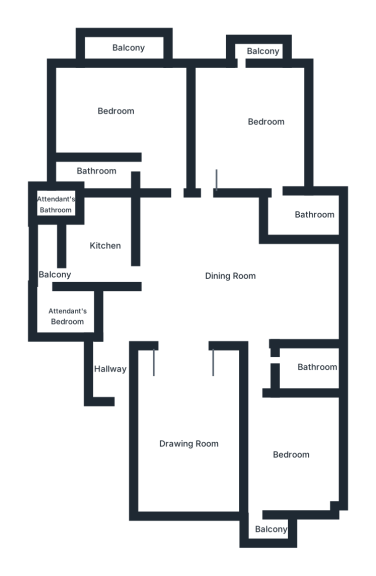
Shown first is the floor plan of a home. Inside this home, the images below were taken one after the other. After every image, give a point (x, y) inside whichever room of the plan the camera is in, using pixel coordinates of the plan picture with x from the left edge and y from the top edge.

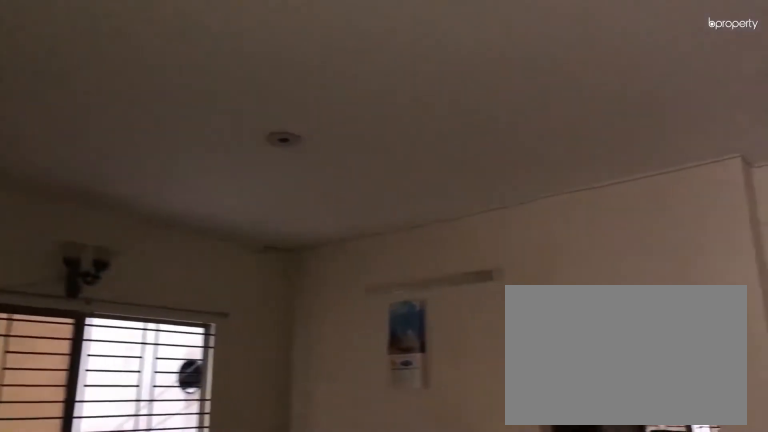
(206, 314)
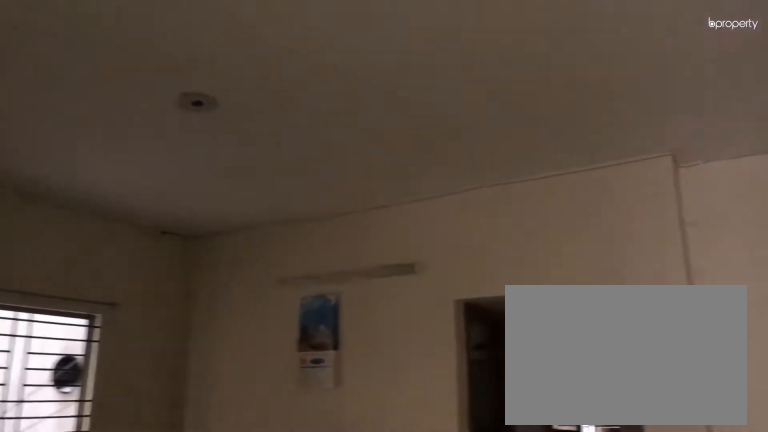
(206, 314)
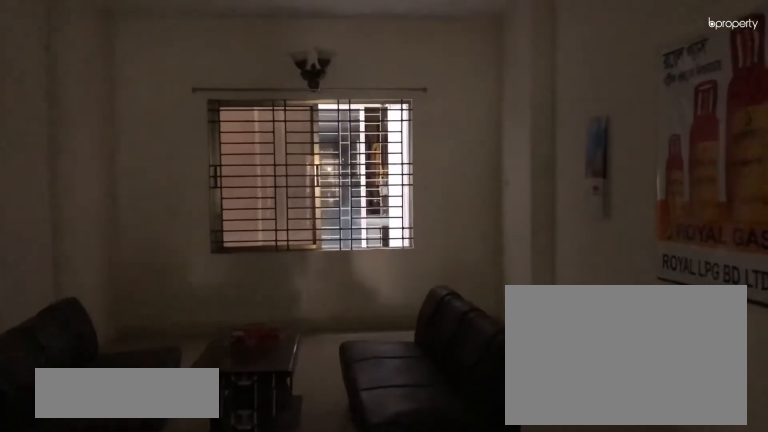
(190, 438)
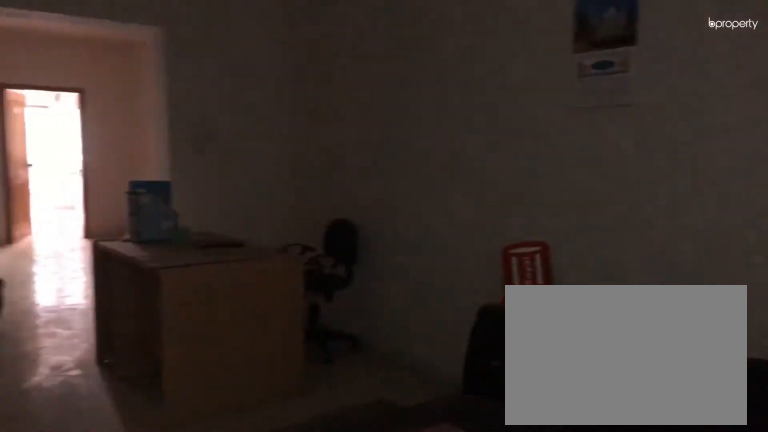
(190, 438)
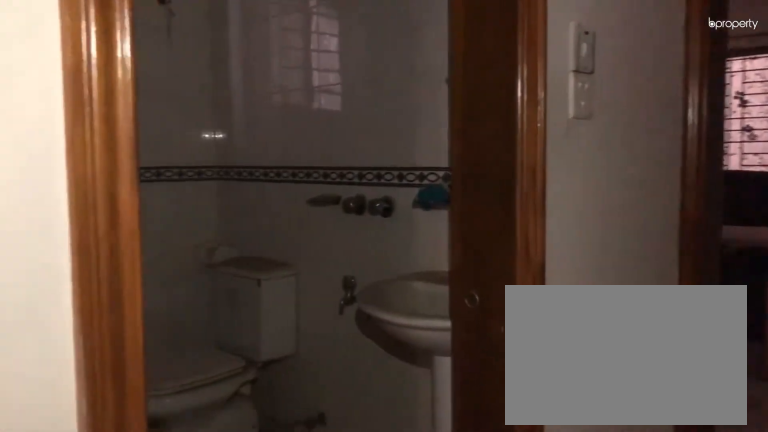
(264, 356)
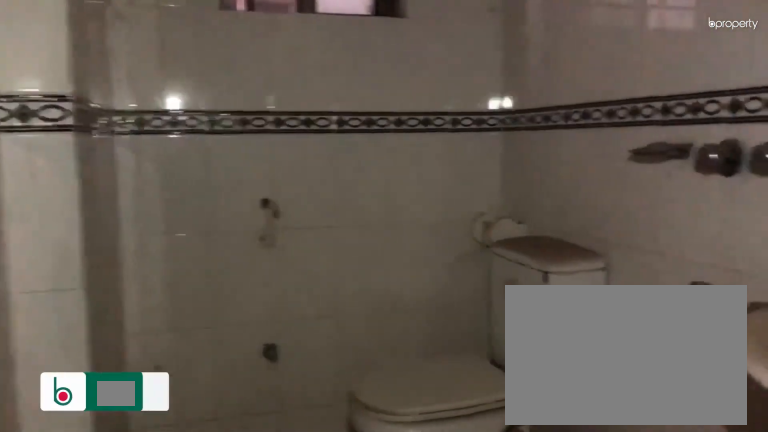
(302, 364)
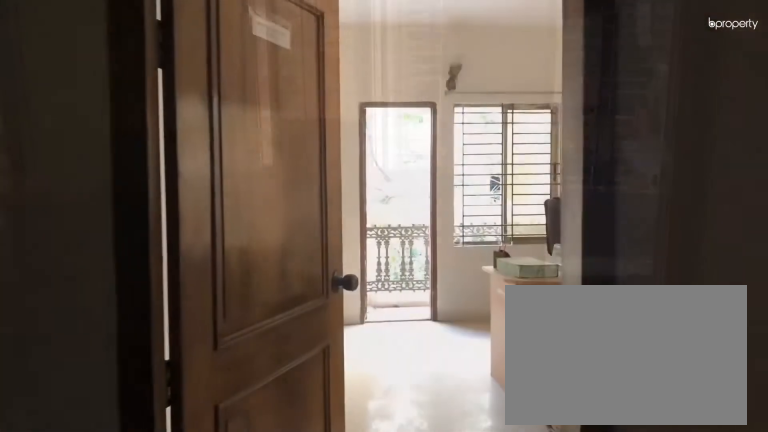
(280, 449)
